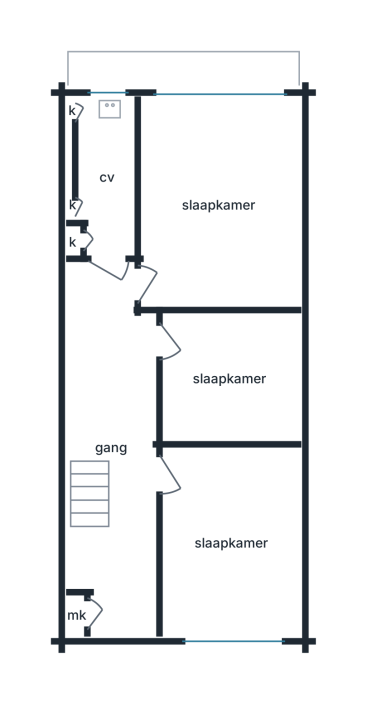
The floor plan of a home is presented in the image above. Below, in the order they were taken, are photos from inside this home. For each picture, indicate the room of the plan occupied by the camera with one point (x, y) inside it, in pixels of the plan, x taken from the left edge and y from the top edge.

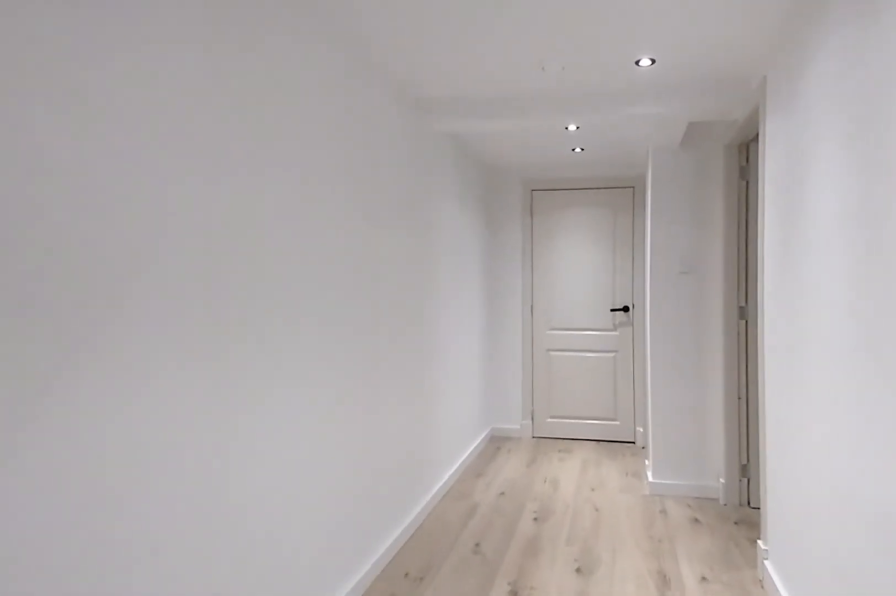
(113, 442)
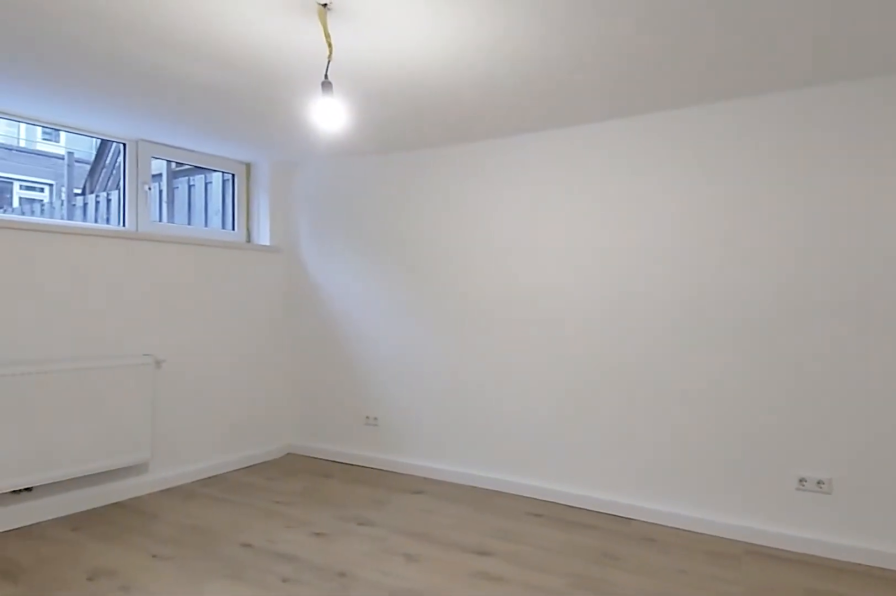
(179, 174)
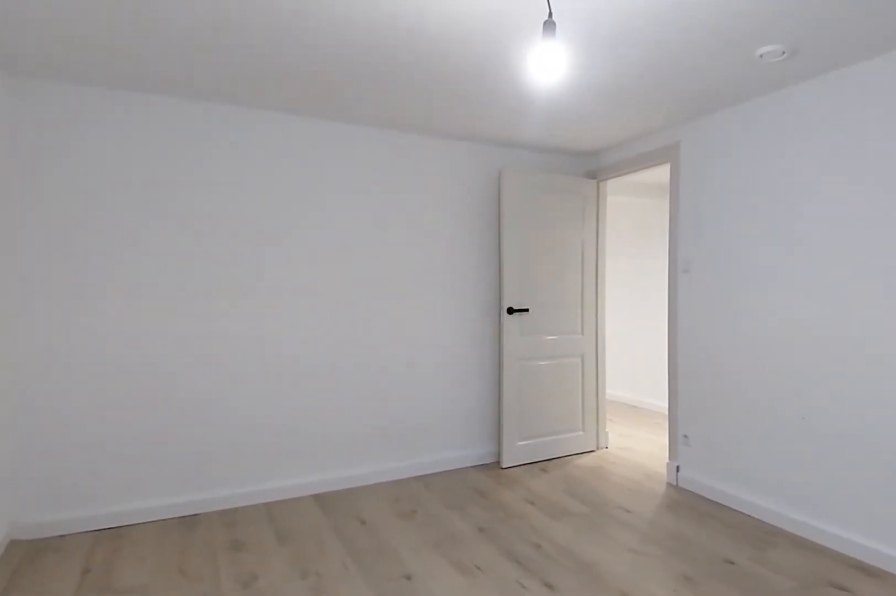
(179, 174)
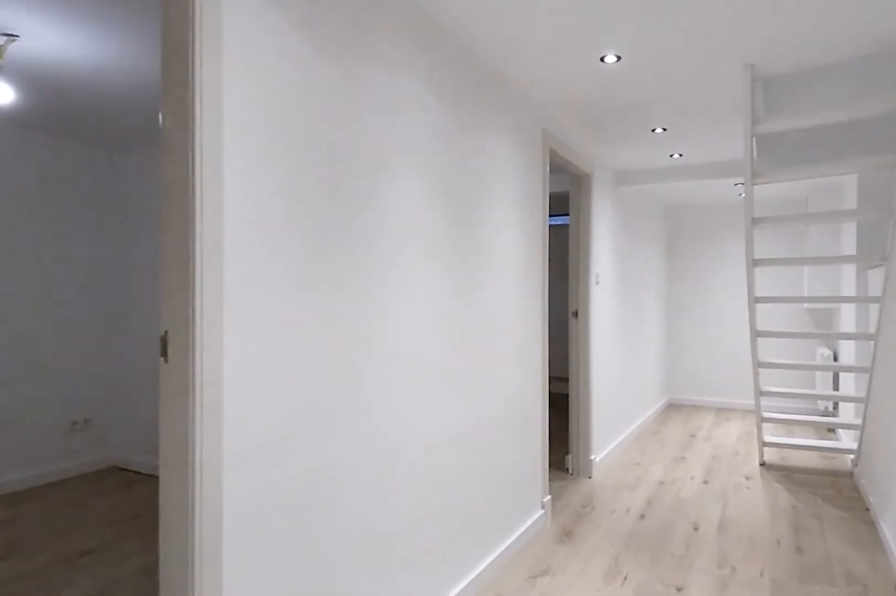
(113, 442)
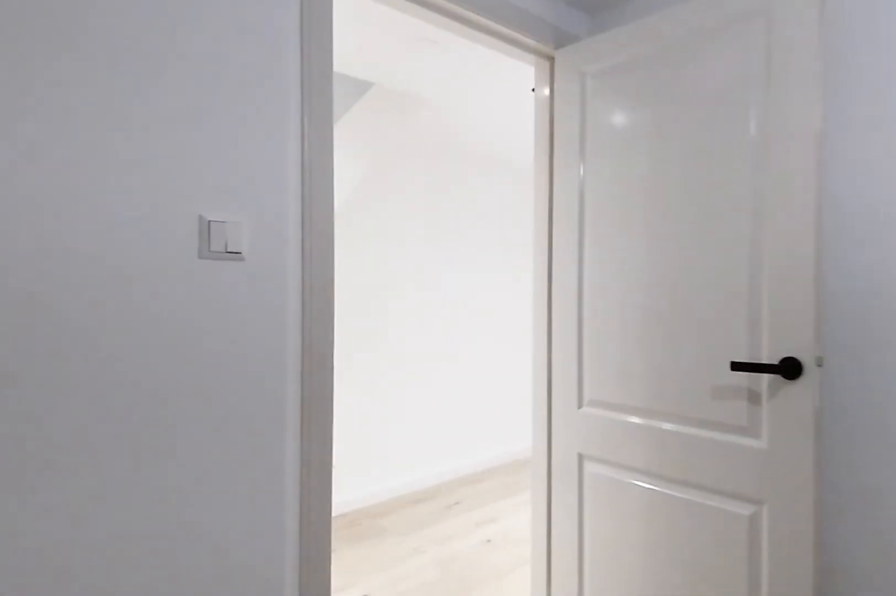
(228, 631)
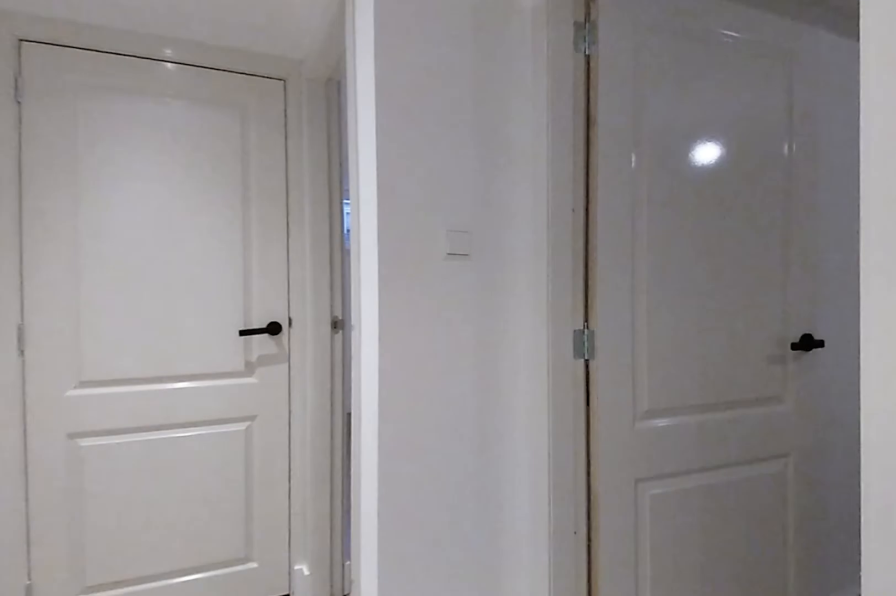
(113, 442)
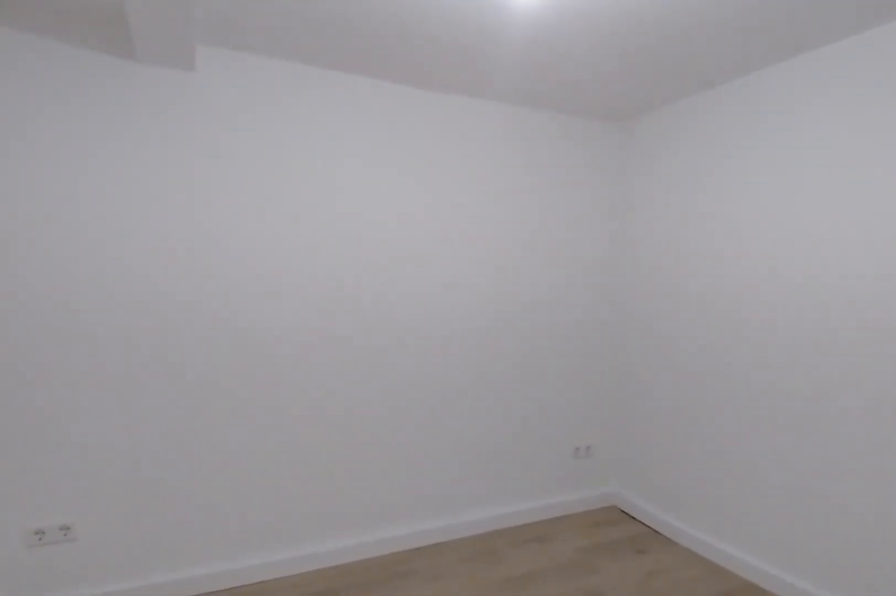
(229, 379)
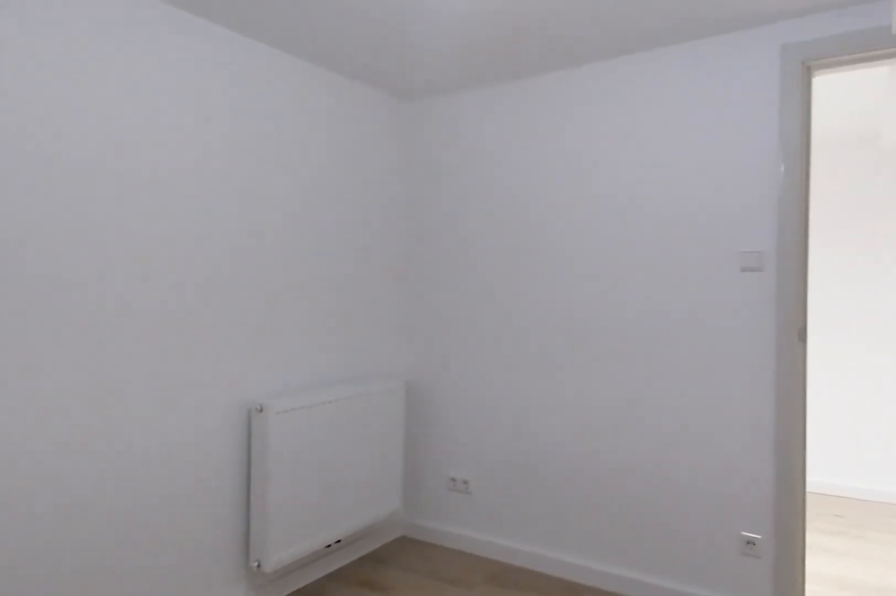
(229, 379)
